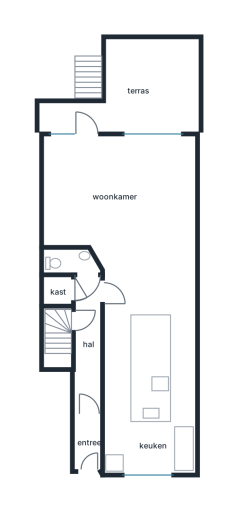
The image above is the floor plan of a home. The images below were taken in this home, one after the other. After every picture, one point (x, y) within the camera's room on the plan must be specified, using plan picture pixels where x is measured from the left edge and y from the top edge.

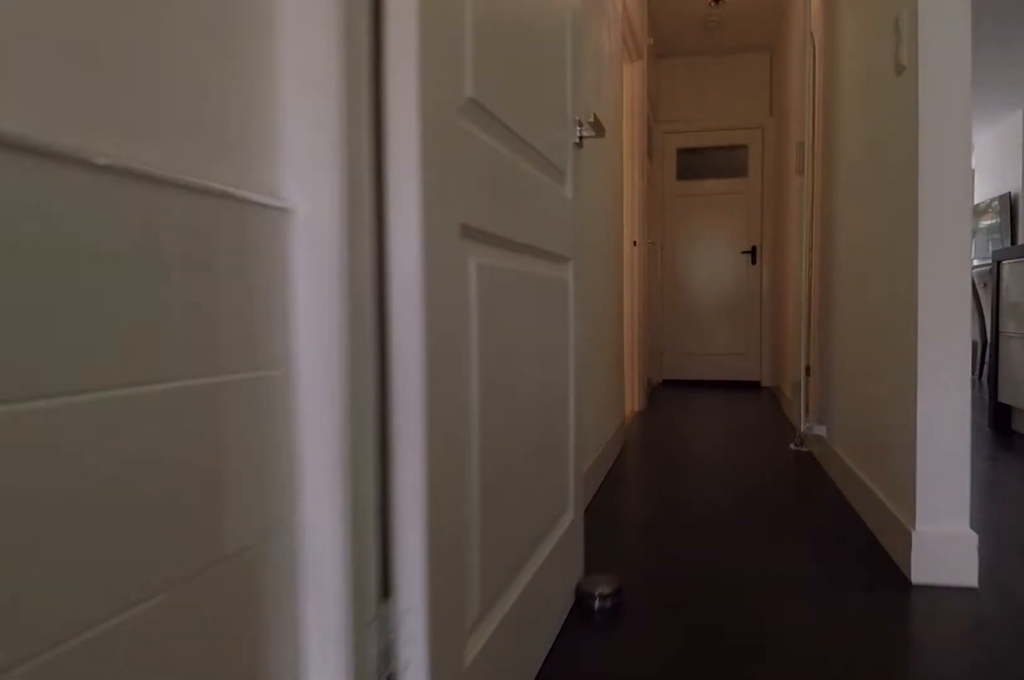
(88, 370)
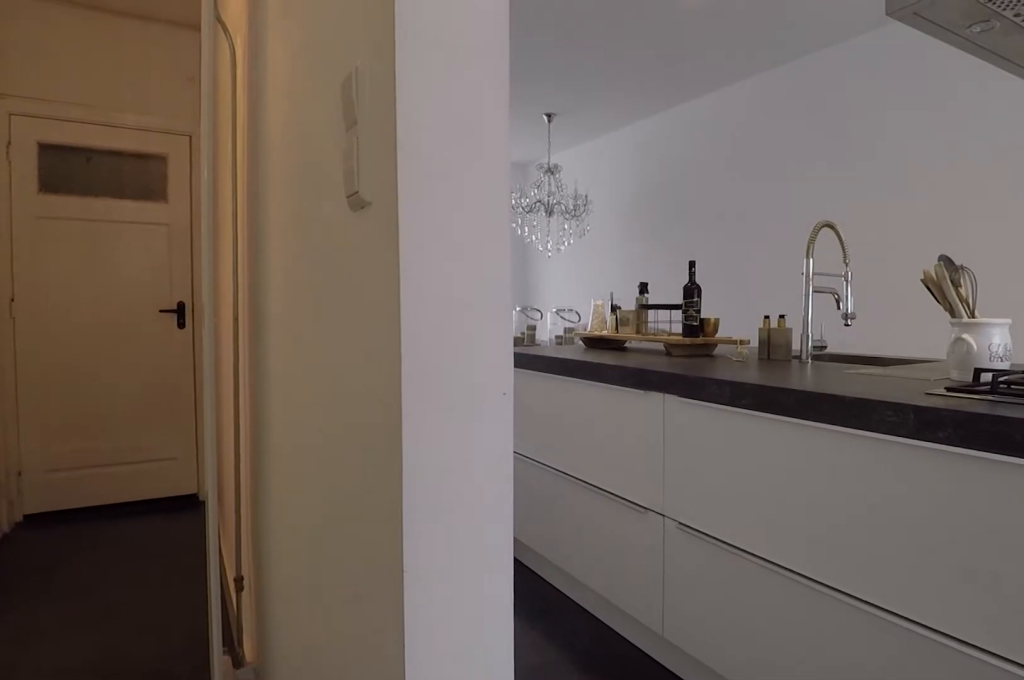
(88, 370)
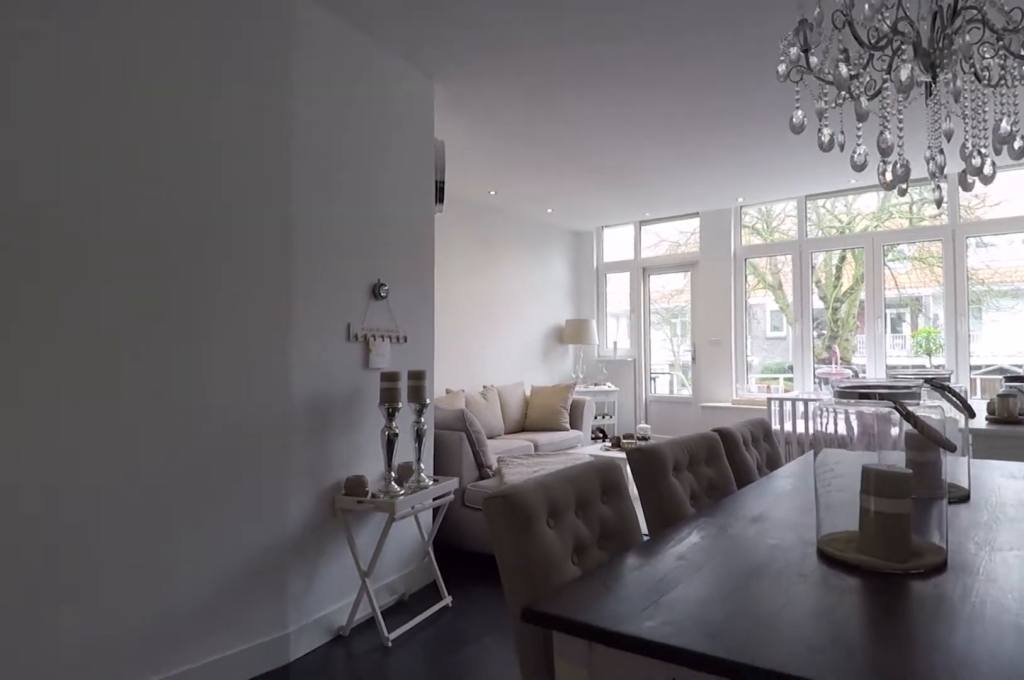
(149, 370)
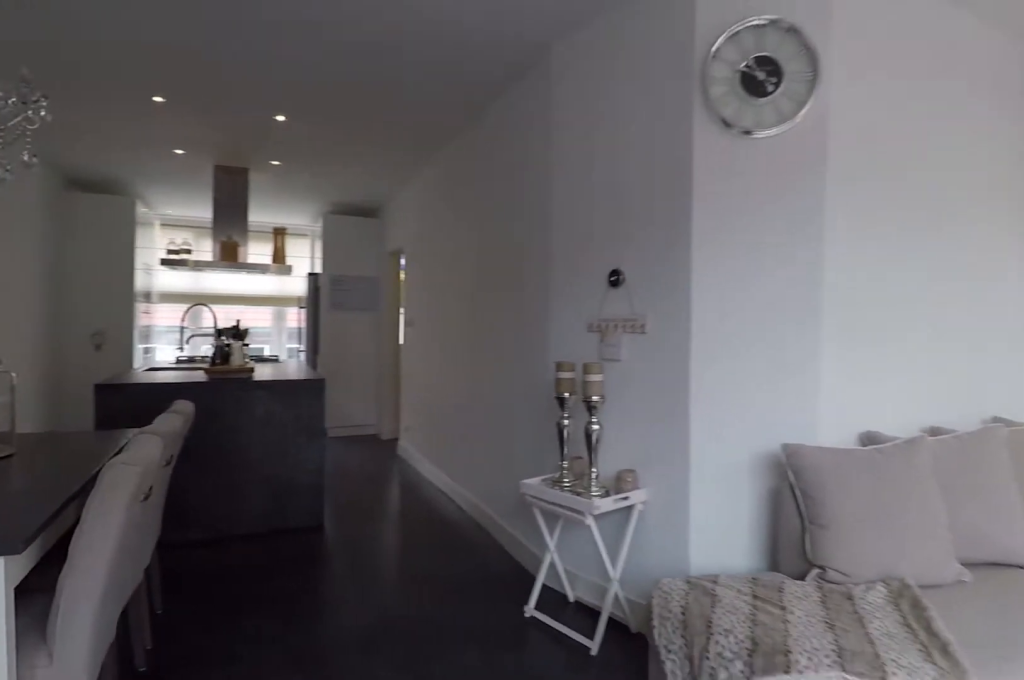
(82, 194)
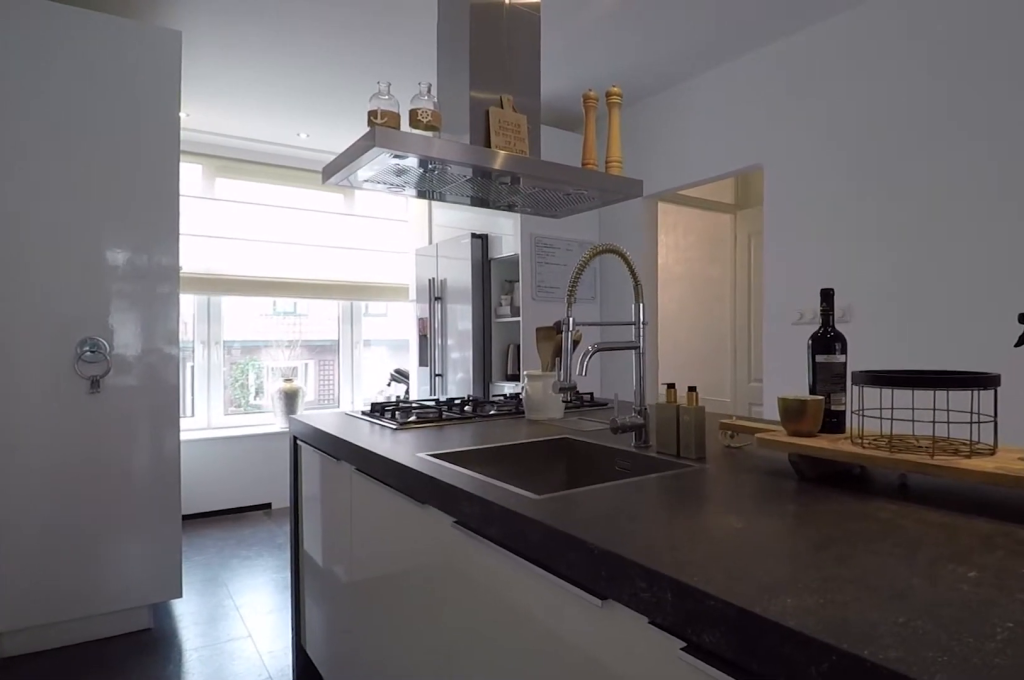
(149, 370)
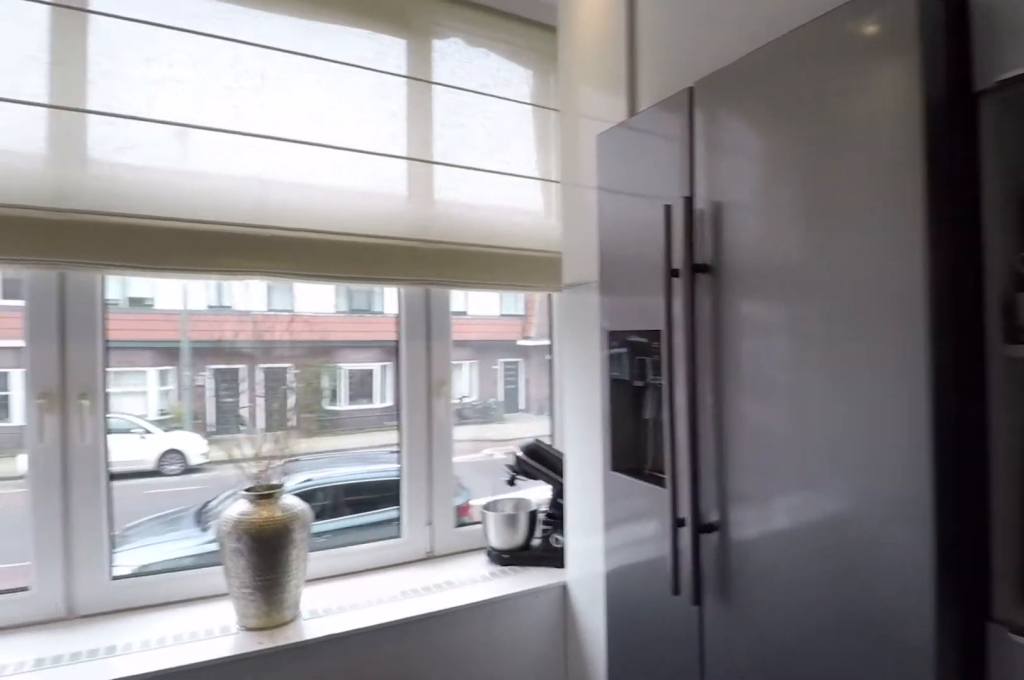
(149, 370)
